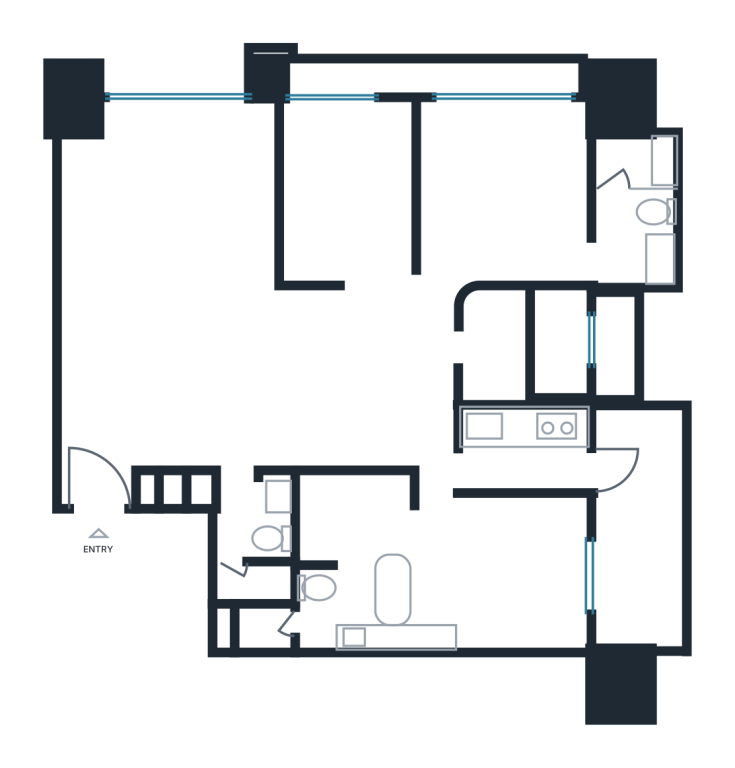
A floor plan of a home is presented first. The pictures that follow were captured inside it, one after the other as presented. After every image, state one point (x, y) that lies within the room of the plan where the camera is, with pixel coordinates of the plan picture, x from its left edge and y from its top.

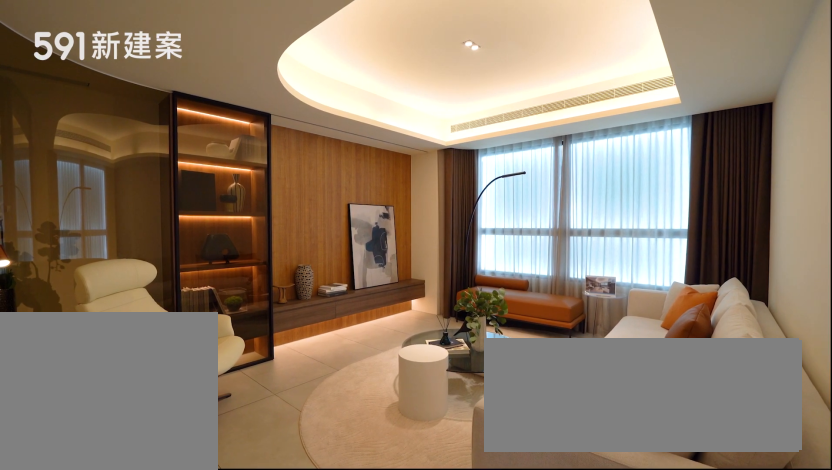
(169, 230)
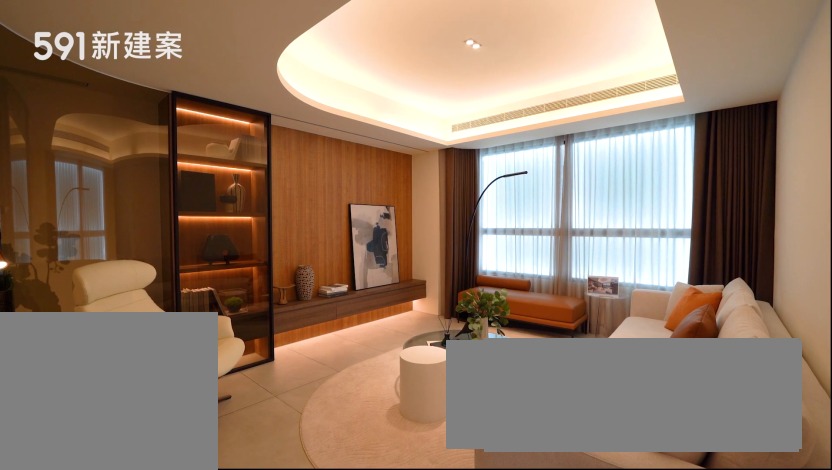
(169, 230)
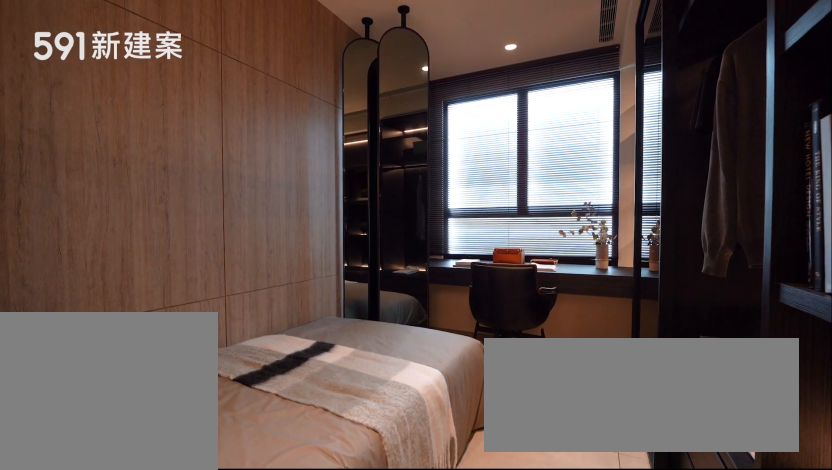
(342, 188)
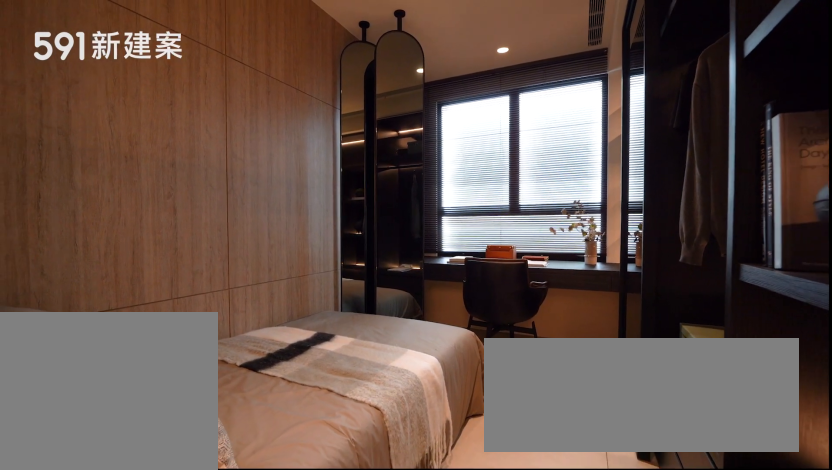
(342, 188)
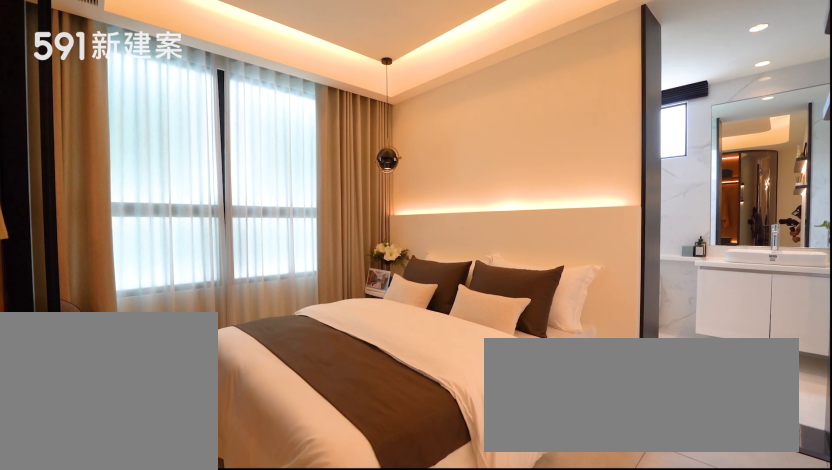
(503, 188)
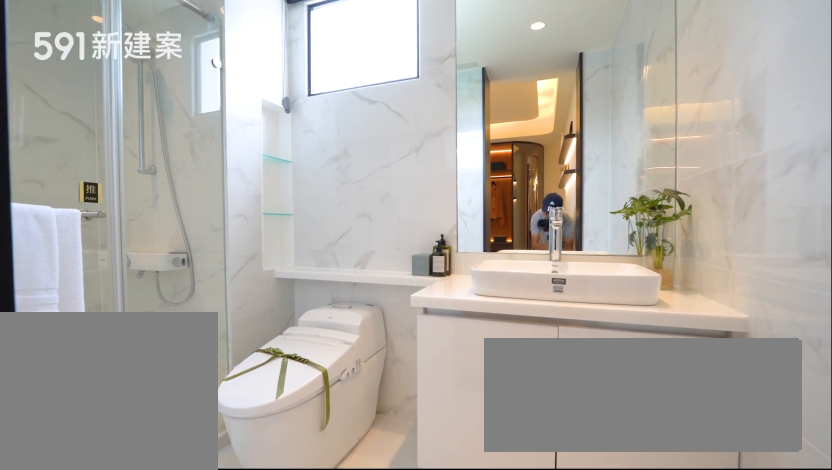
(634, 205)
